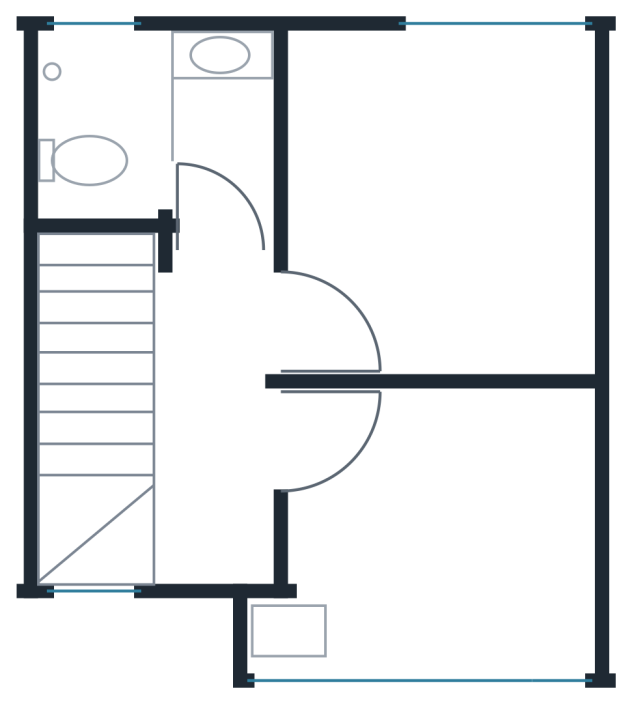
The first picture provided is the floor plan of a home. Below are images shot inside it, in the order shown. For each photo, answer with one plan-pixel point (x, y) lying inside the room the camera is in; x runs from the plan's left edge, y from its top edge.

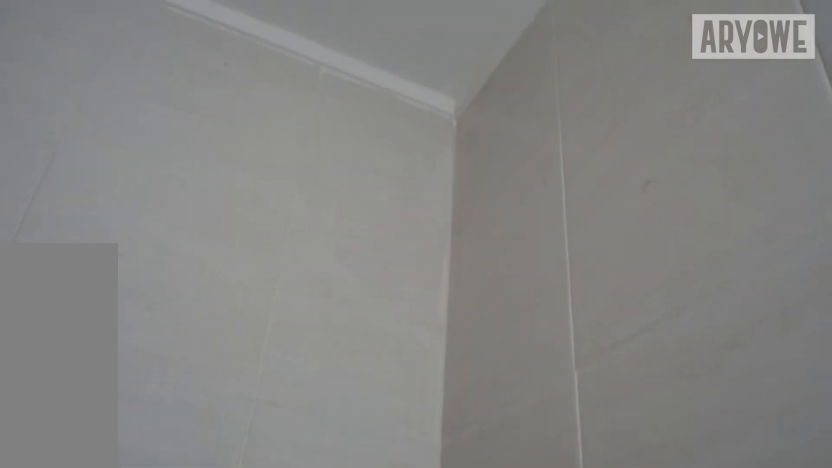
(163, 132)
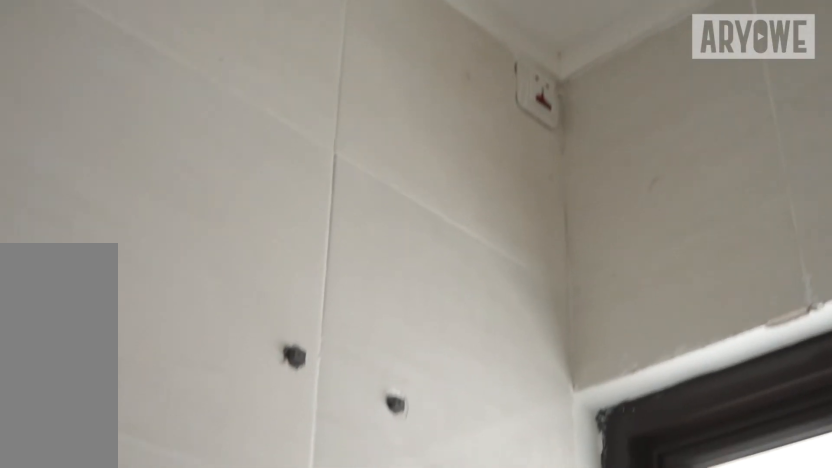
(163, 132)
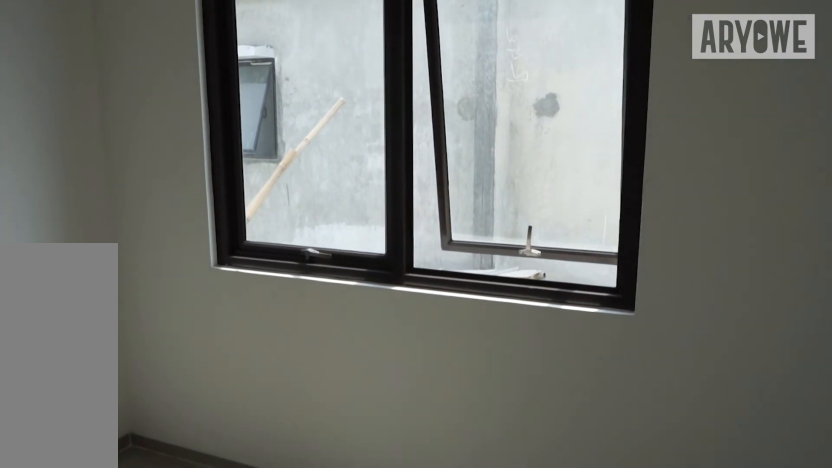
(437, 201)
